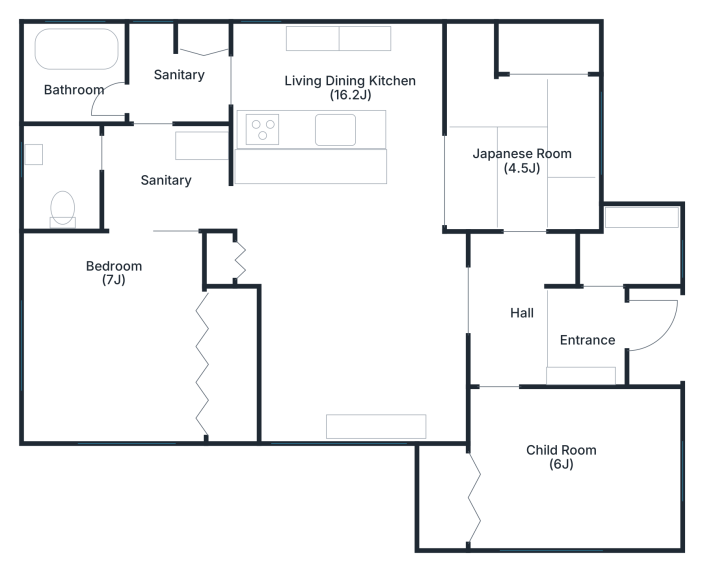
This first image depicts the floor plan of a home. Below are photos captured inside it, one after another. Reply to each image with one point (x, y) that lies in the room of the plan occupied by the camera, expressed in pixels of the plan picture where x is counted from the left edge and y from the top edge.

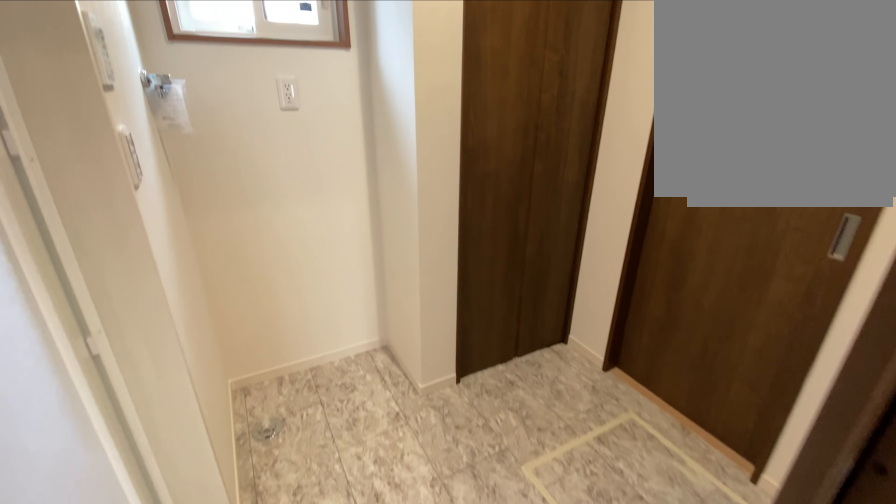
(175, 86)
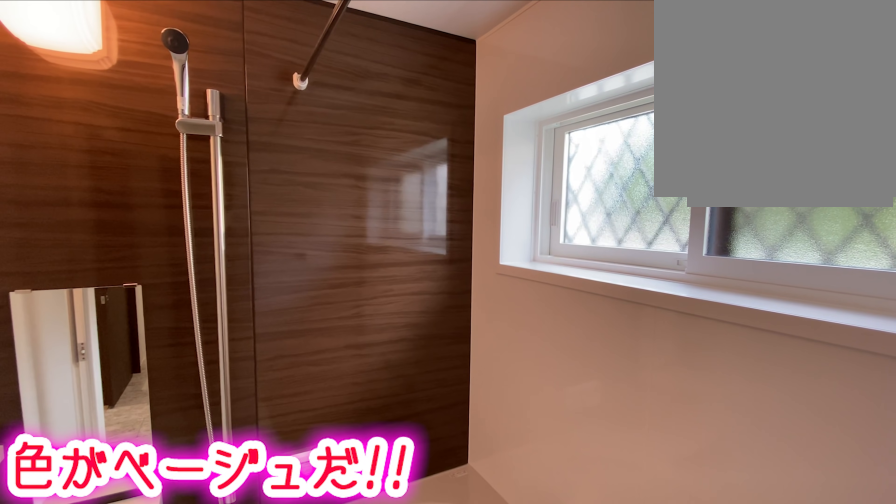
(76, 82)
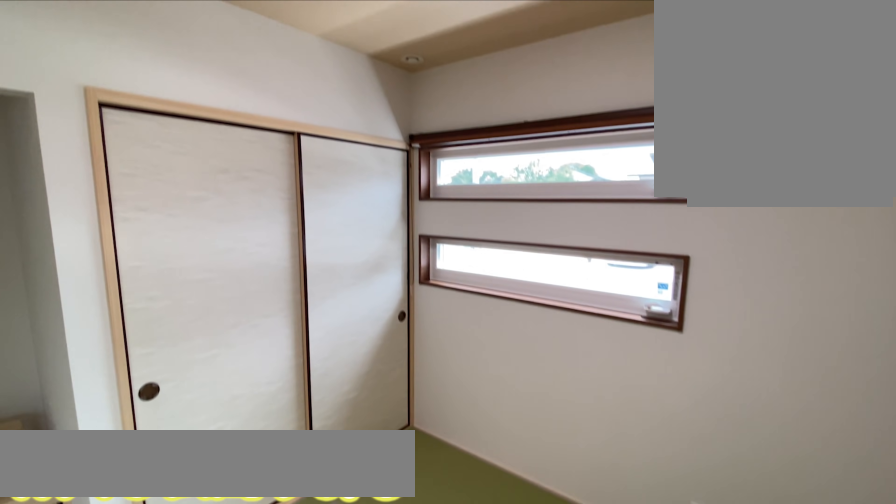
(521, 117)
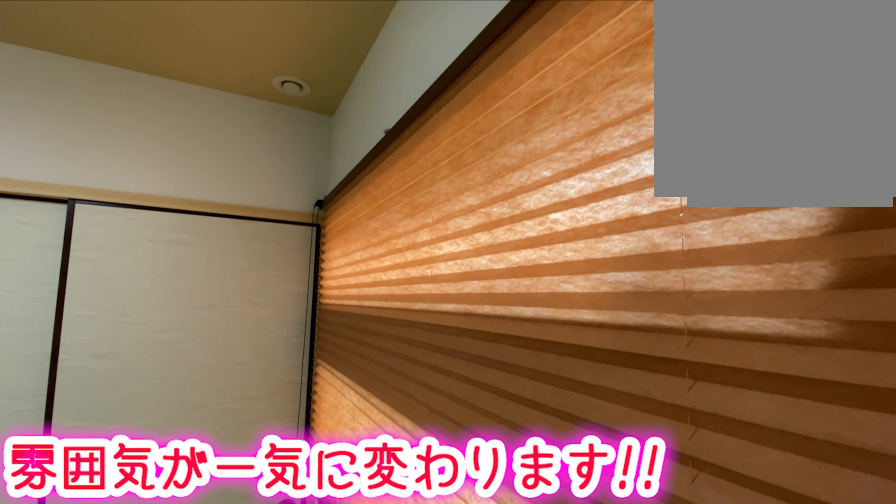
(521, 117)
